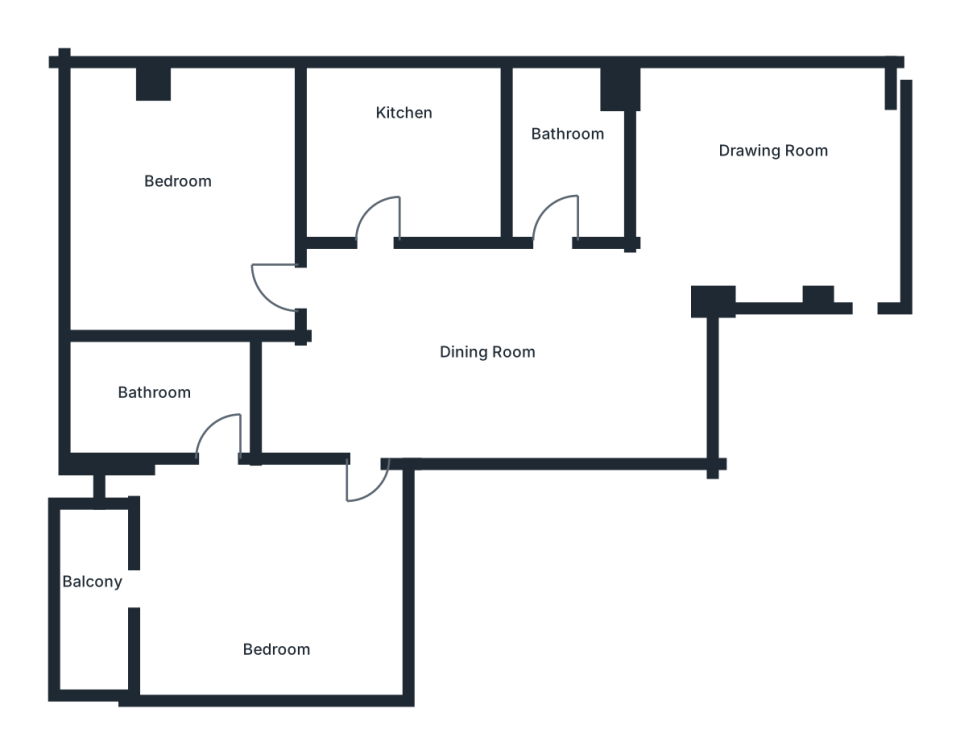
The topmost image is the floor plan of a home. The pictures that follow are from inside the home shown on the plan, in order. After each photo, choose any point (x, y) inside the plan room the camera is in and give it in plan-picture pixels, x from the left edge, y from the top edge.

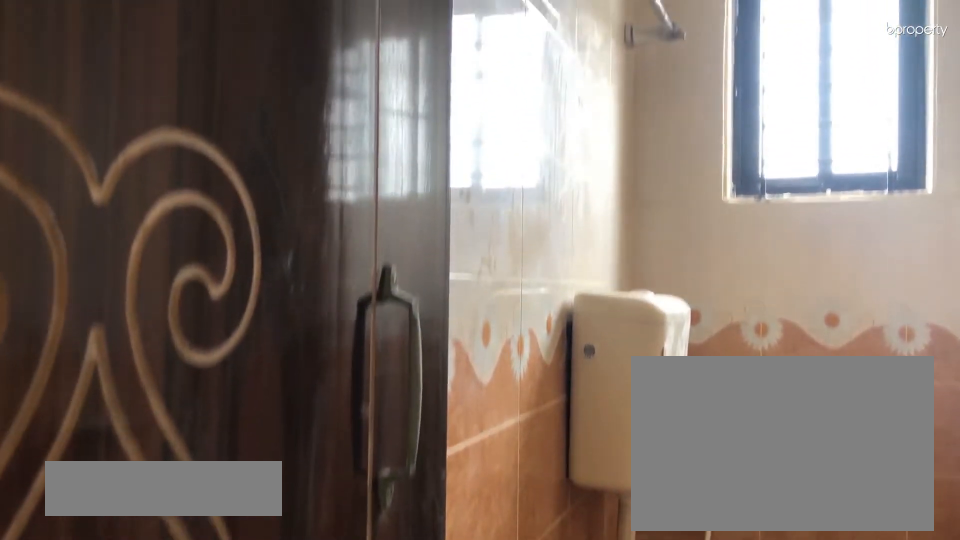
(577, 134)
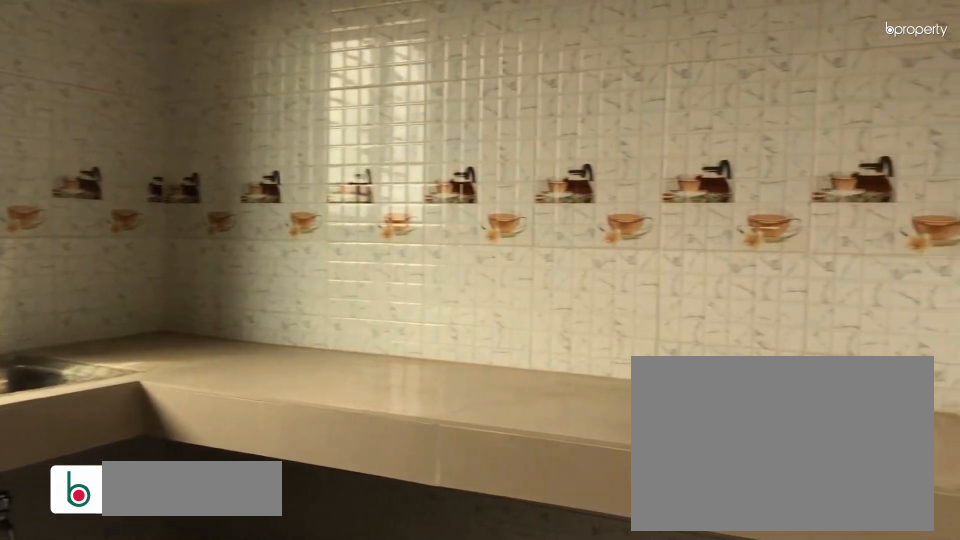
(408, 149)
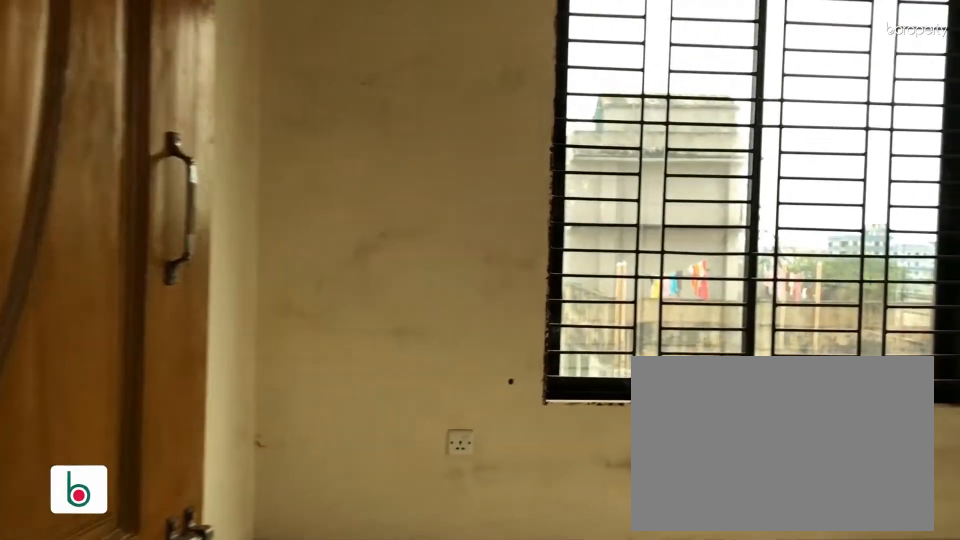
(187, 208)
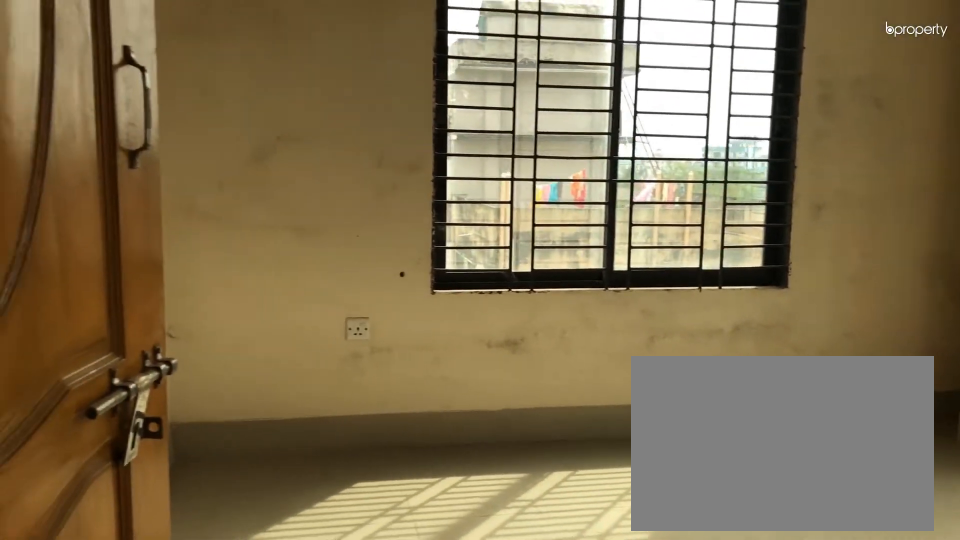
(186, 202)
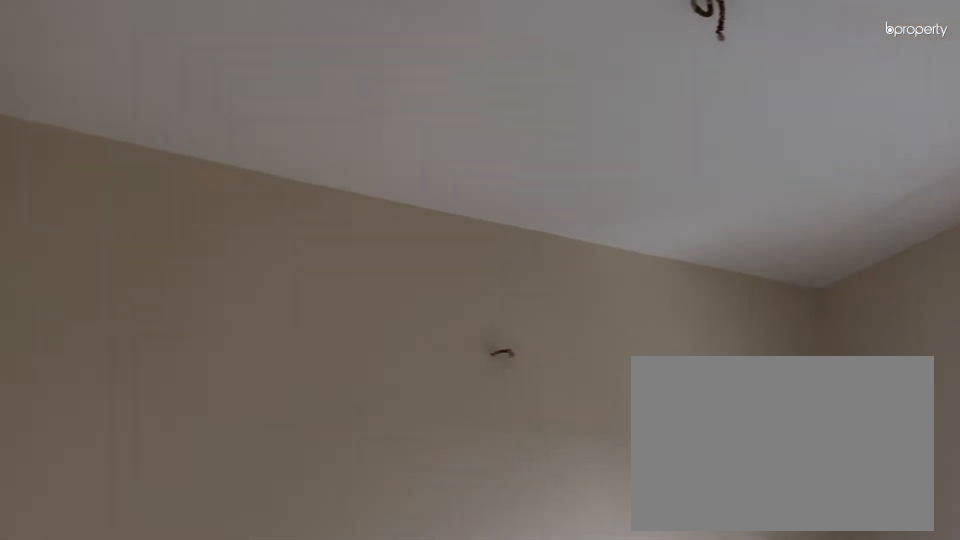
(273, 584)
